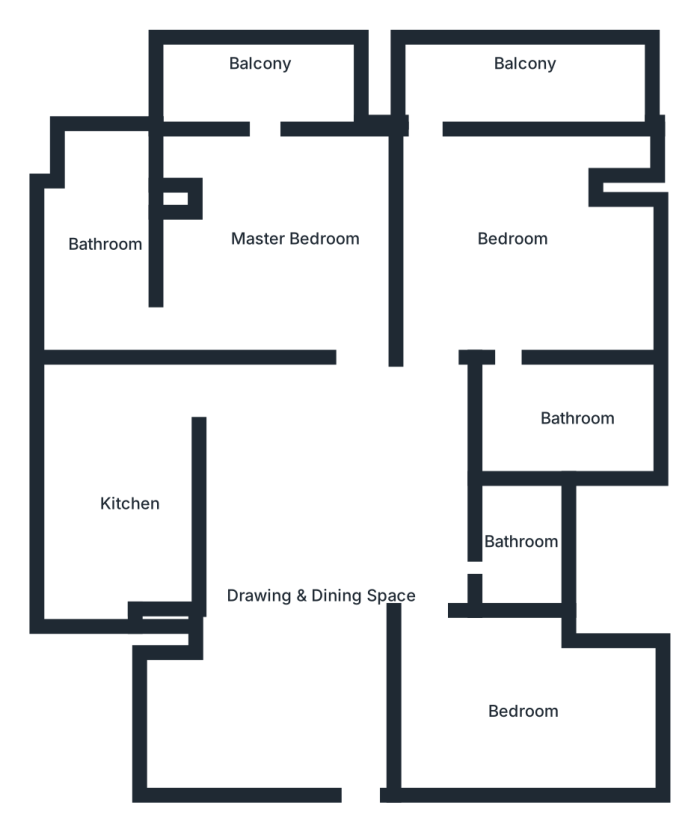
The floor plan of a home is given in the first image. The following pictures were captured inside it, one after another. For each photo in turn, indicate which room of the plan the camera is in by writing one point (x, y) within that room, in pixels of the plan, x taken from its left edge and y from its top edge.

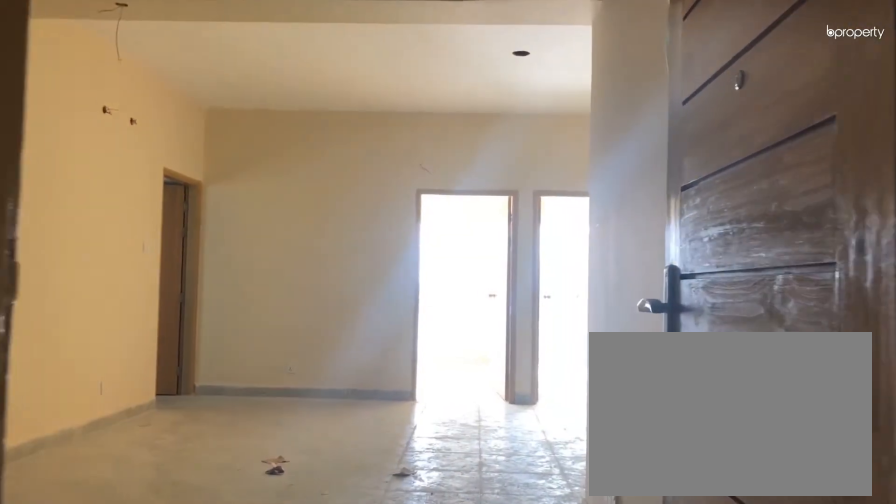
(349, 736)
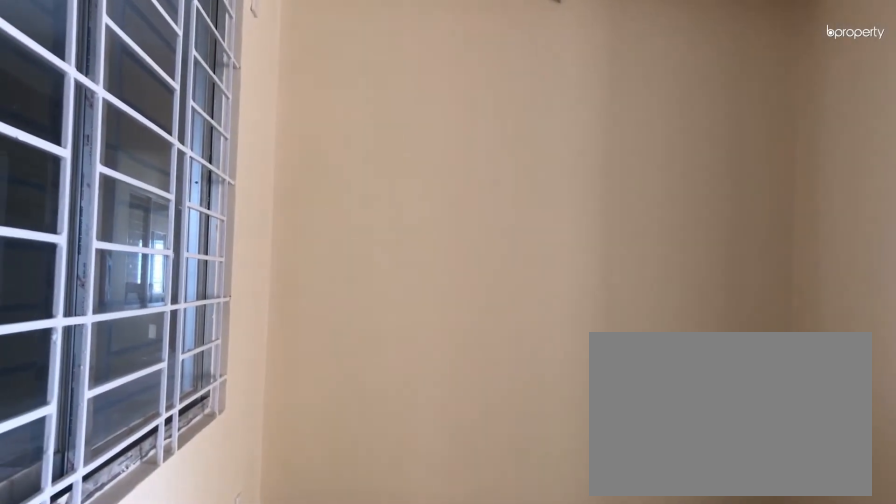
(337, 561)
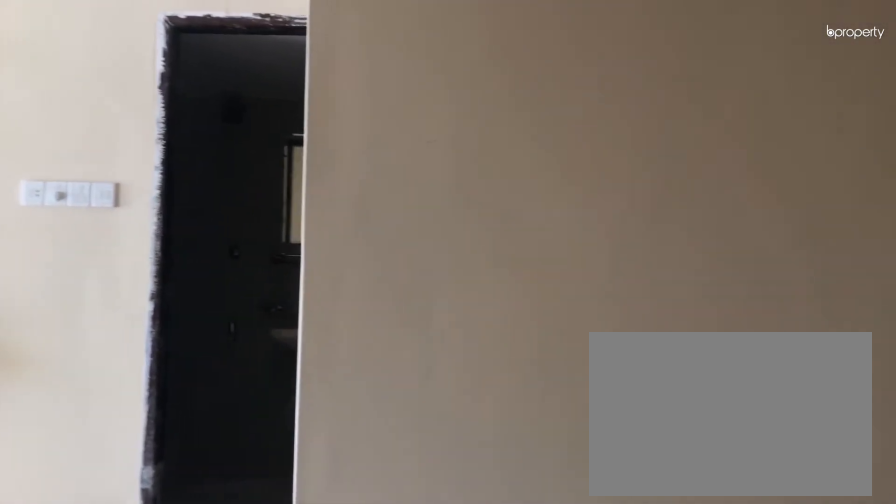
(337, 561)
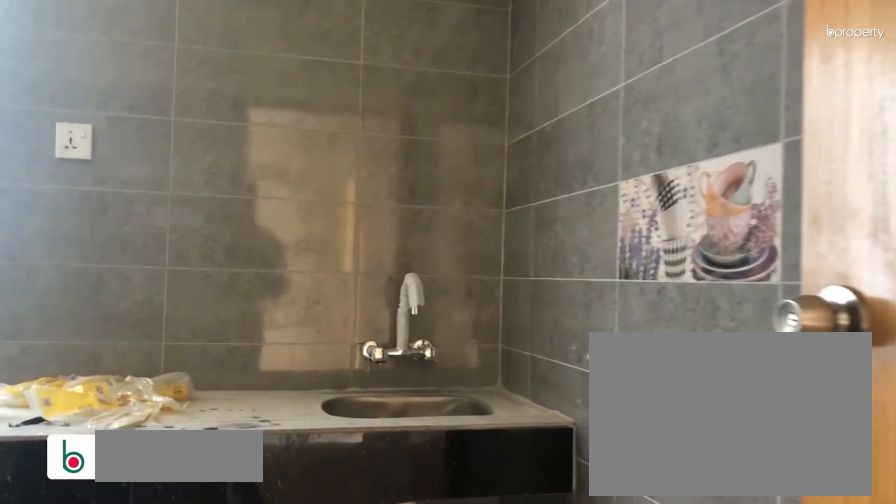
(122, 509)
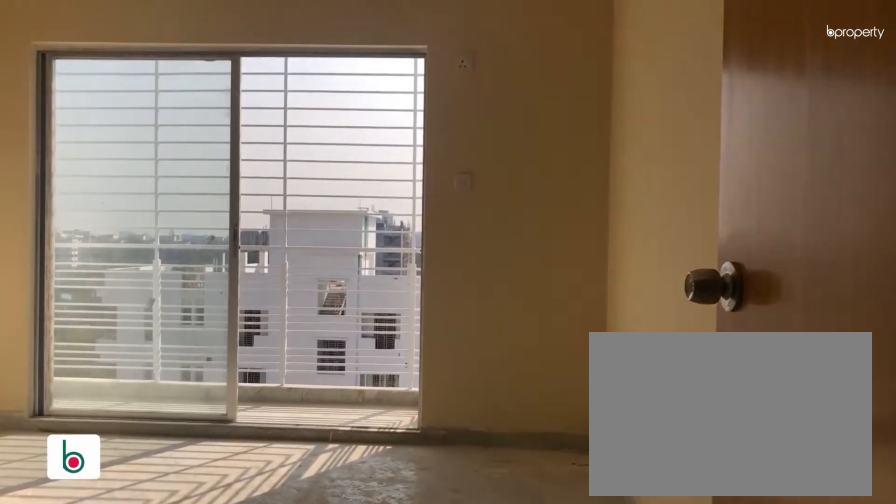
(316, 241)
